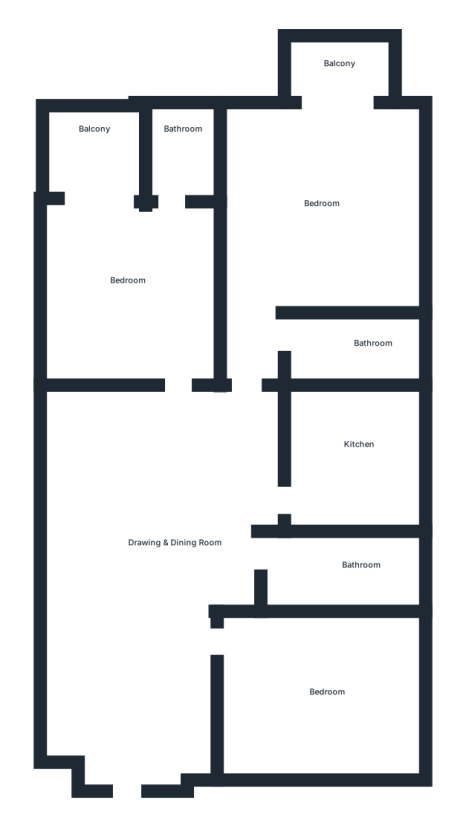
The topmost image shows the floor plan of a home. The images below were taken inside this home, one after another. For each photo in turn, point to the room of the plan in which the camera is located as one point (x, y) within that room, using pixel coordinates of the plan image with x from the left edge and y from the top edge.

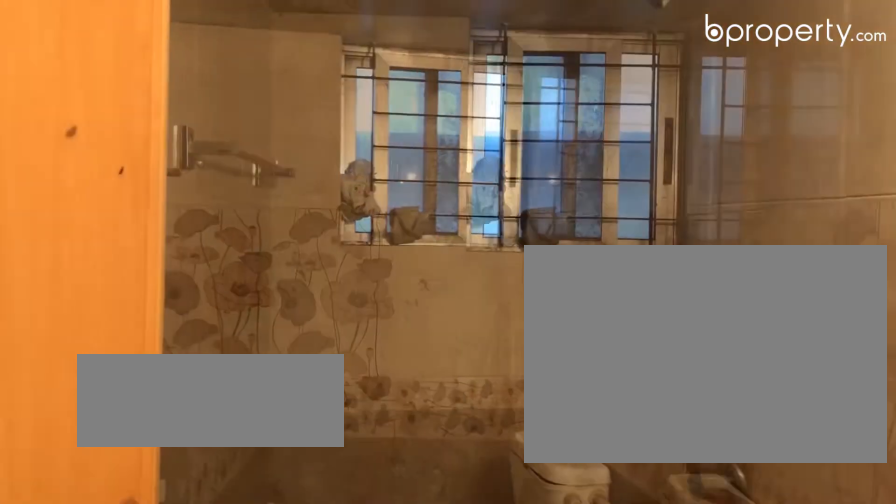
(314, 575)
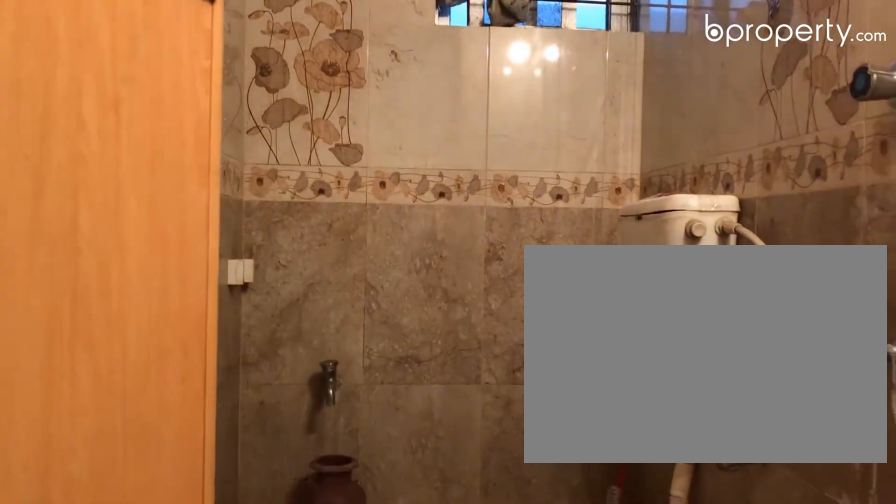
(314, 575)
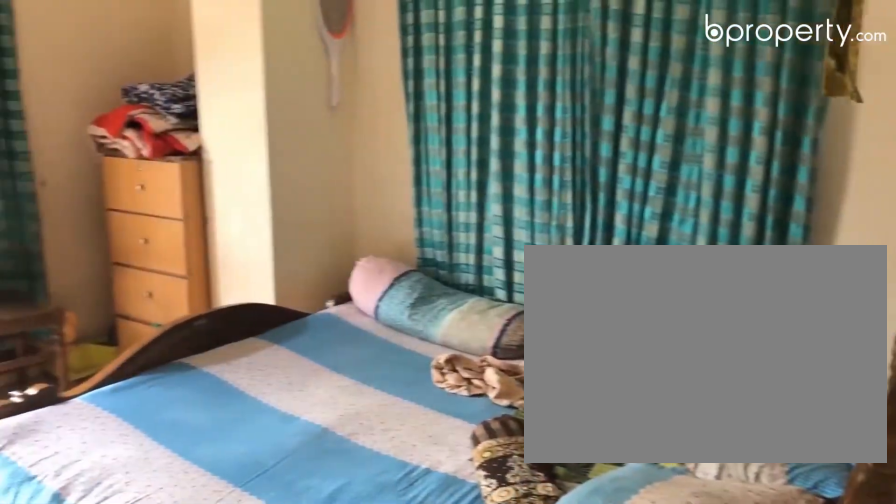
(318, 206)
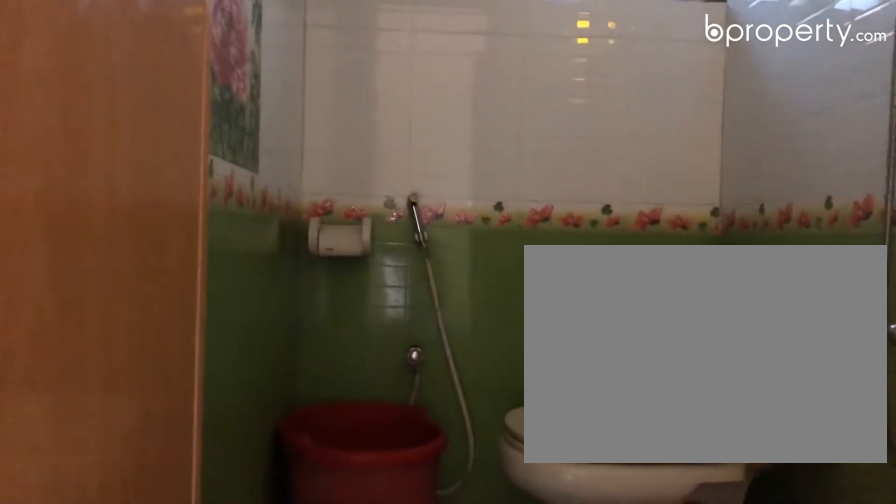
(368, 349)
